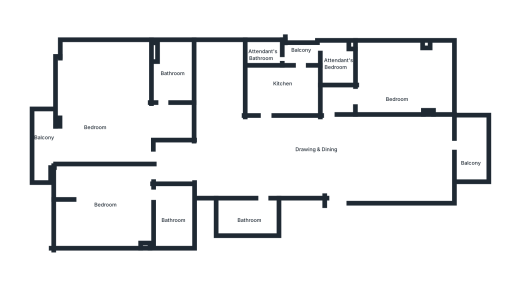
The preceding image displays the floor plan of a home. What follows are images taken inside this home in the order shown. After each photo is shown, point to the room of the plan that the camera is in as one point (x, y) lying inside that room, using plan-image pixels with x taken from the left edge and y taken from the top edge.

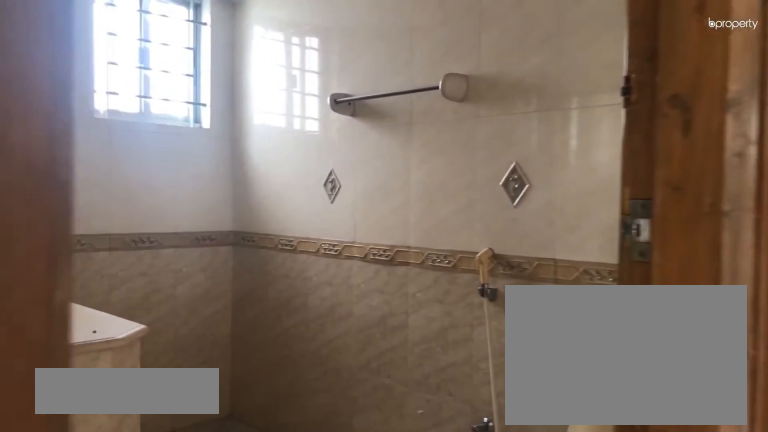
(172, 67)
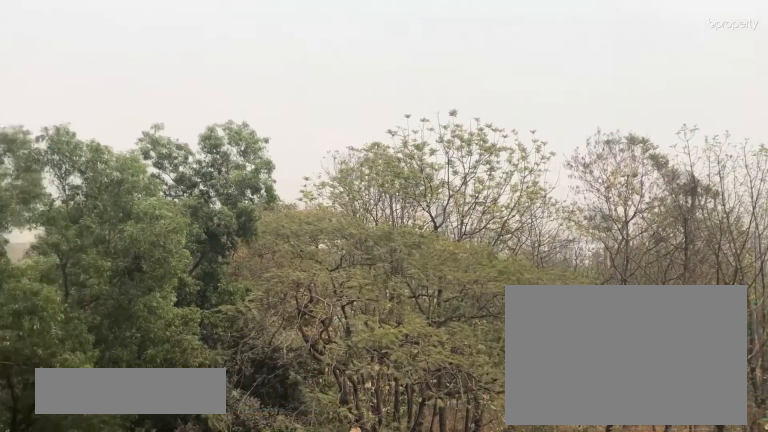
(43, 140)
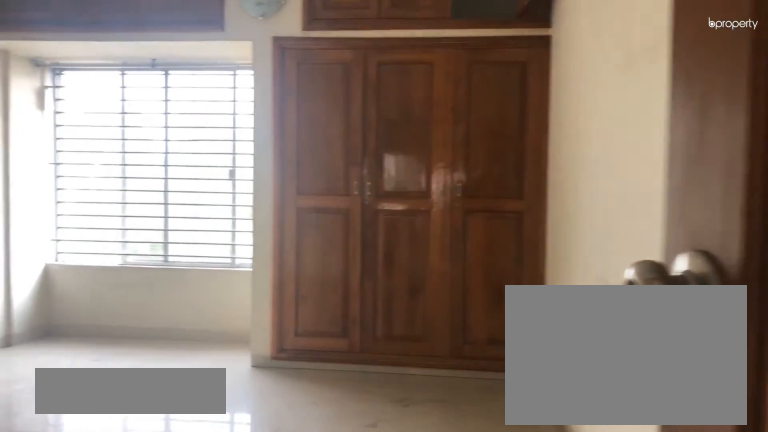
(101, 199)
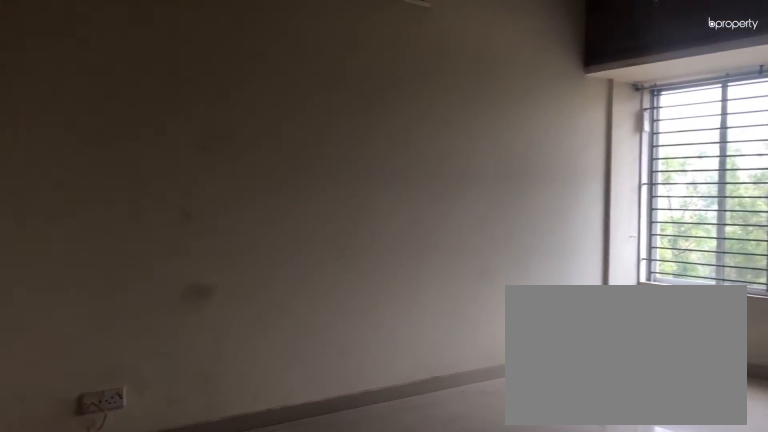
(101, 199)
